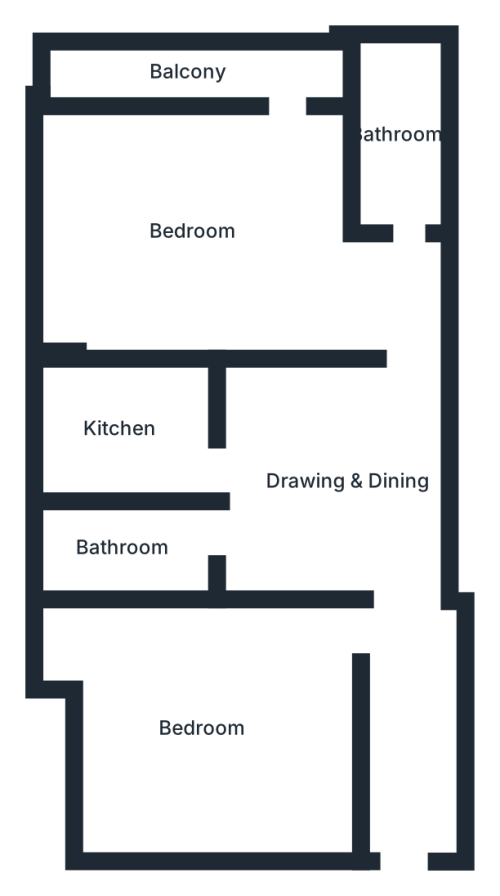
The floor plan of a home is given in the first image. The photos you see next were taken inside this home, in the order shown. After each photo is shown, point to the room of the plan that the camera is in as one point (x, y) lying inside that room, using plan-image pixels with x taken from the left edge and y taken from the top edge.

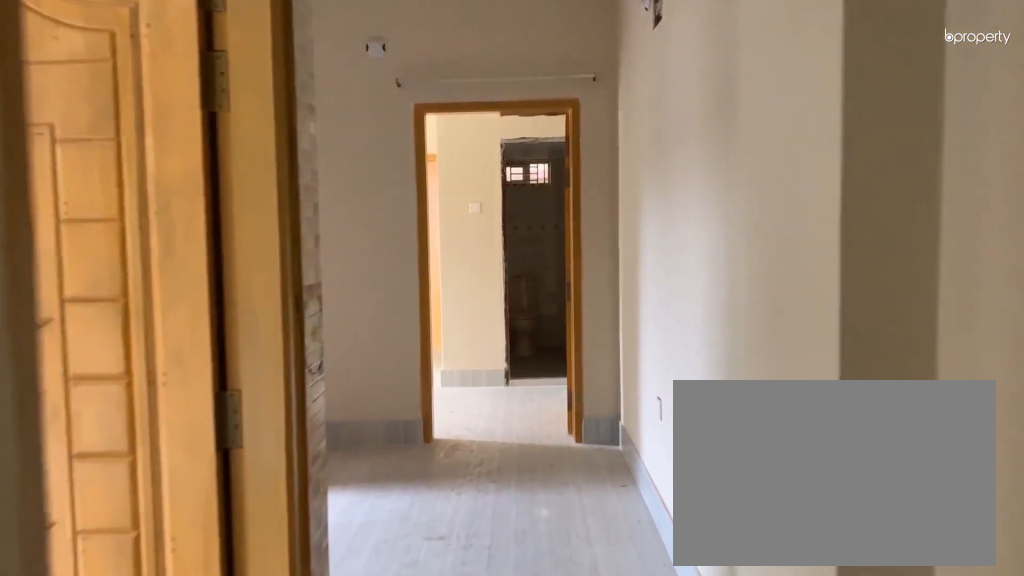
(409, 773)
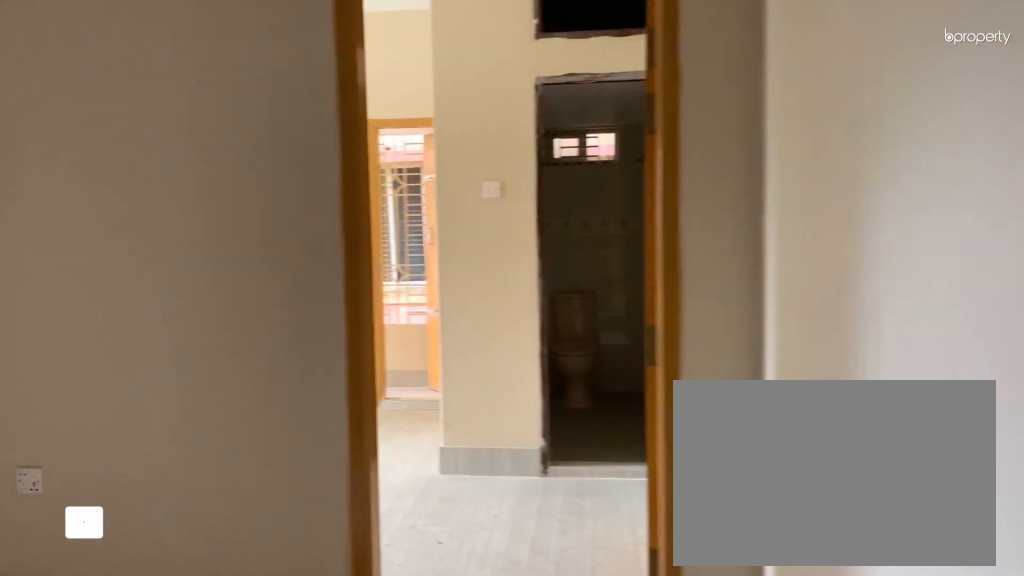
(296, 448)
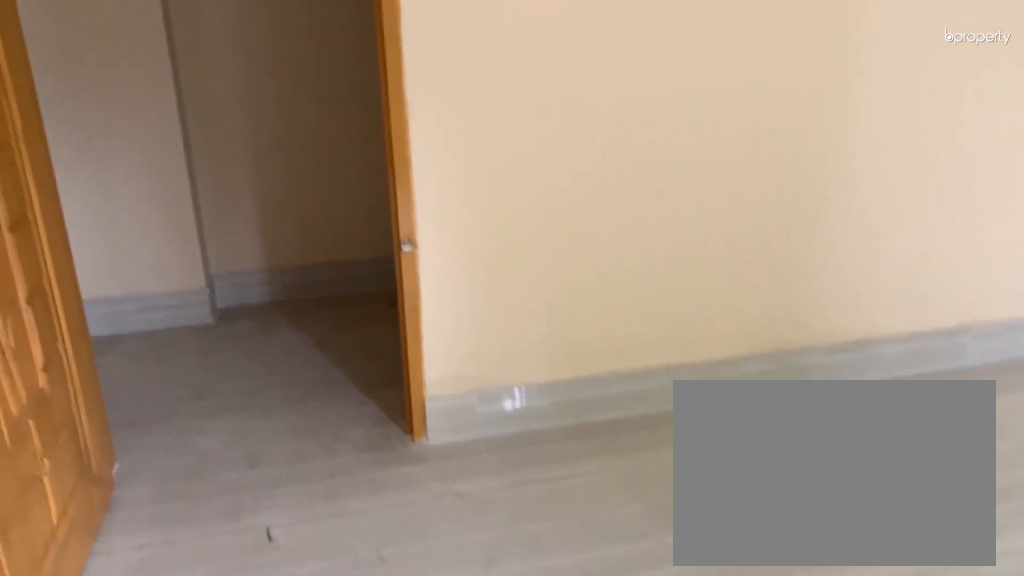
(222, 736)
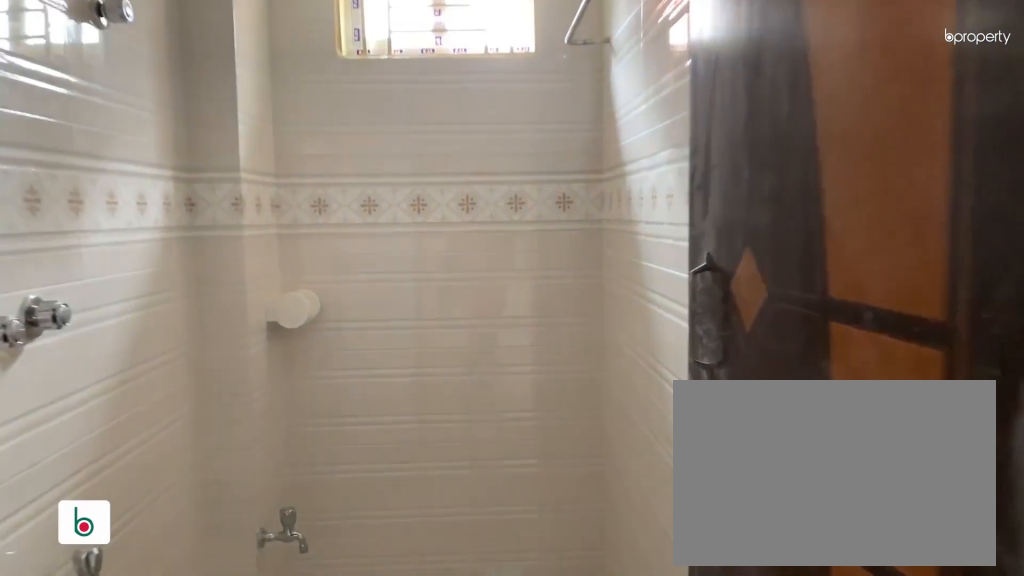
(178, 552)
